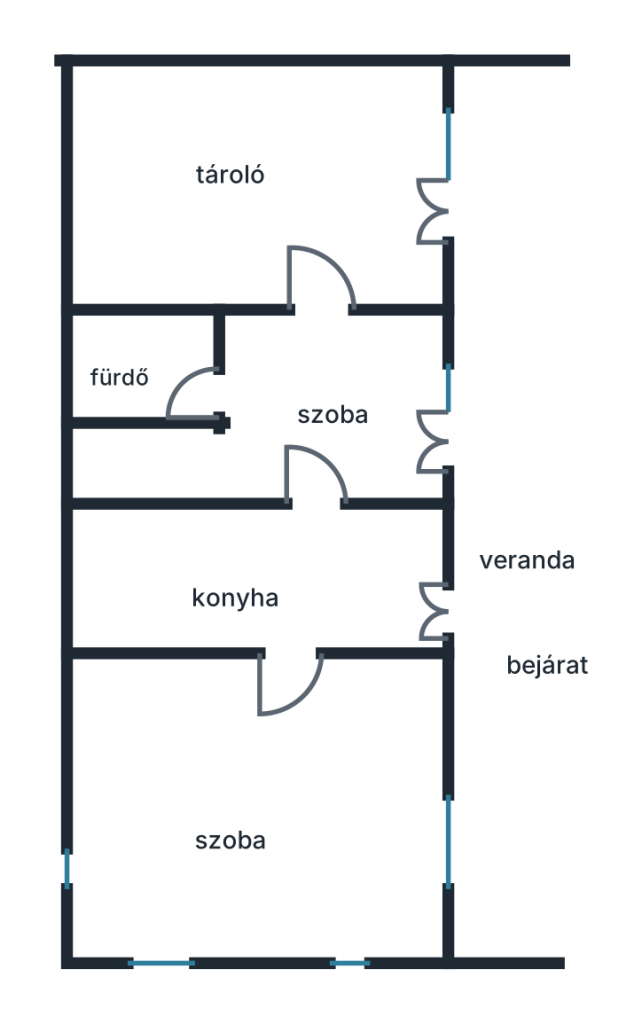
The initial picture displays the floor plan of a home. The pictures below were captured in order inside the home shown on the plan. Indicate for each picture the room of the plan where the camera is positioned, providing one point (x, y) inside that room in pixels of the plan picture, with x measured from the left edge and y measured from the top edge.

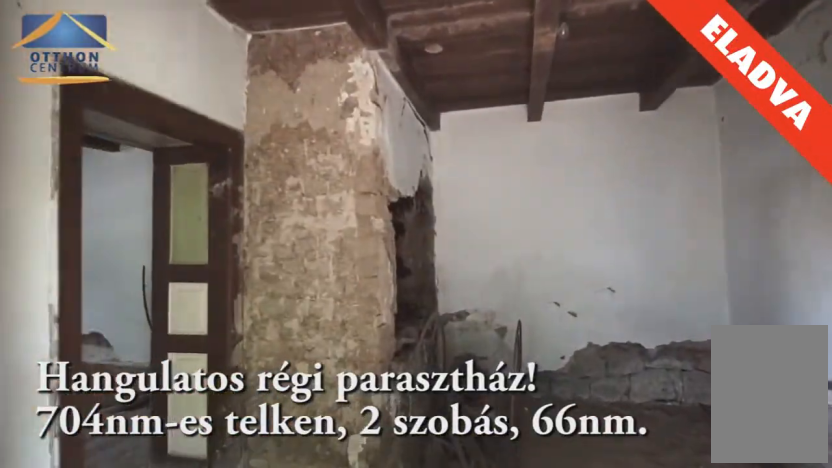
(343, 597)
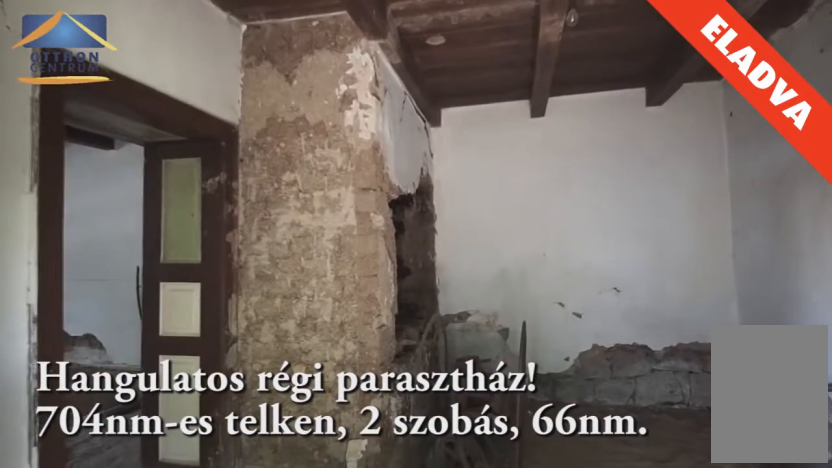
(322, 597)
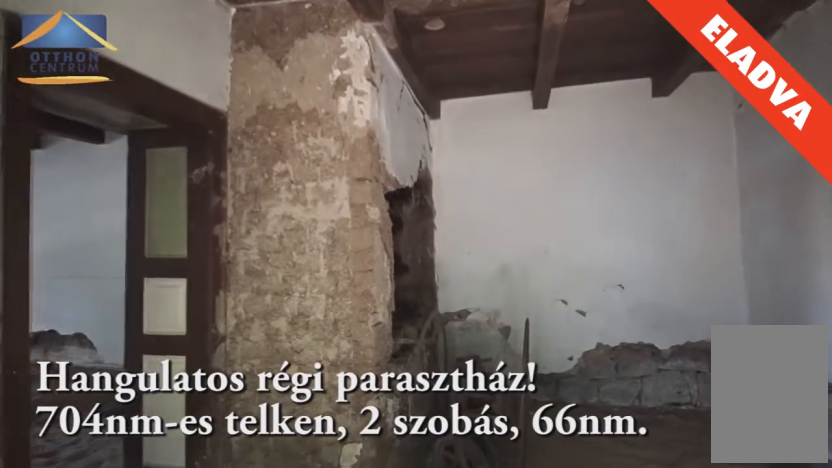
(303, 599)
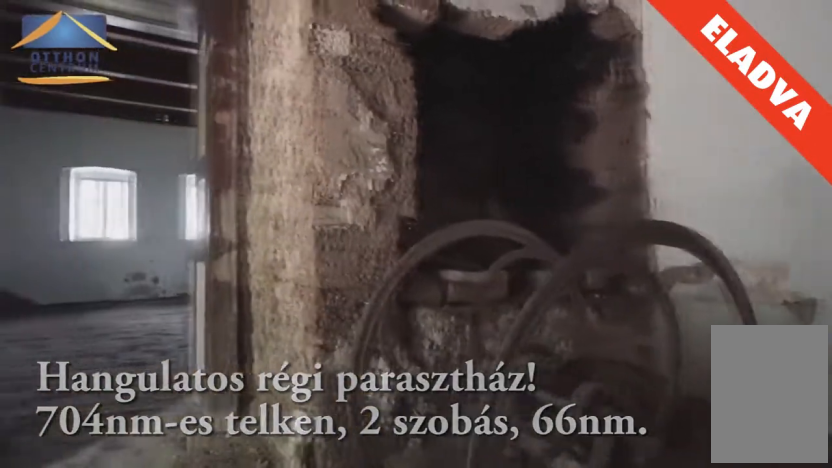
(281, 616)
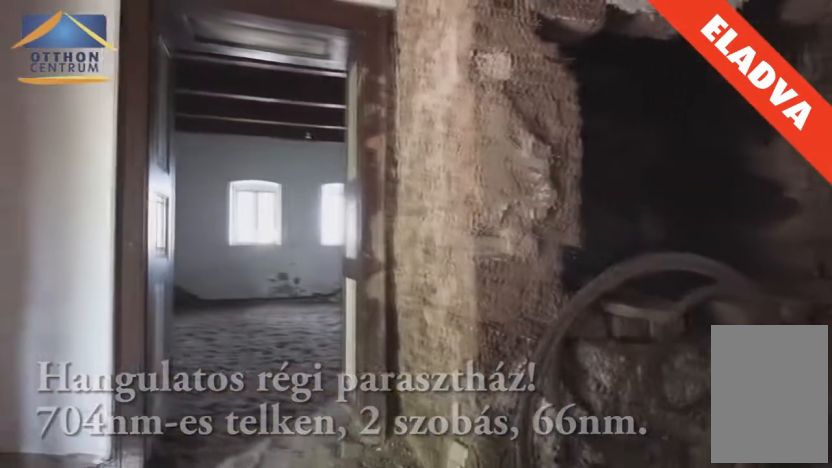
(277, 627)
